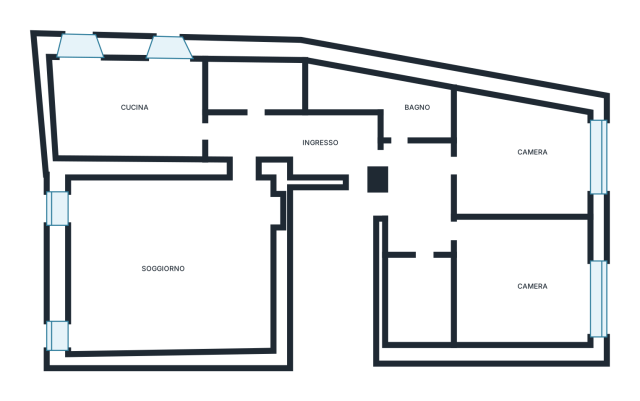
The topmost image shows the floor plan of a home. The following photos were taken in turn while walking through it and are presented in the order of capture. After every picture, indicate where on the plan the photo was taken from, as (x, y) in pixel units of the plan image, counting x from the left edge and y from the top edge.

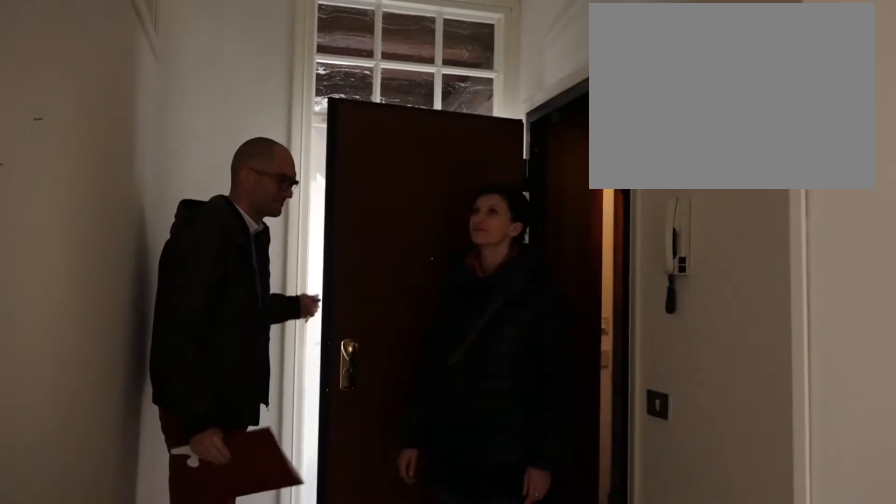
(319, 153)
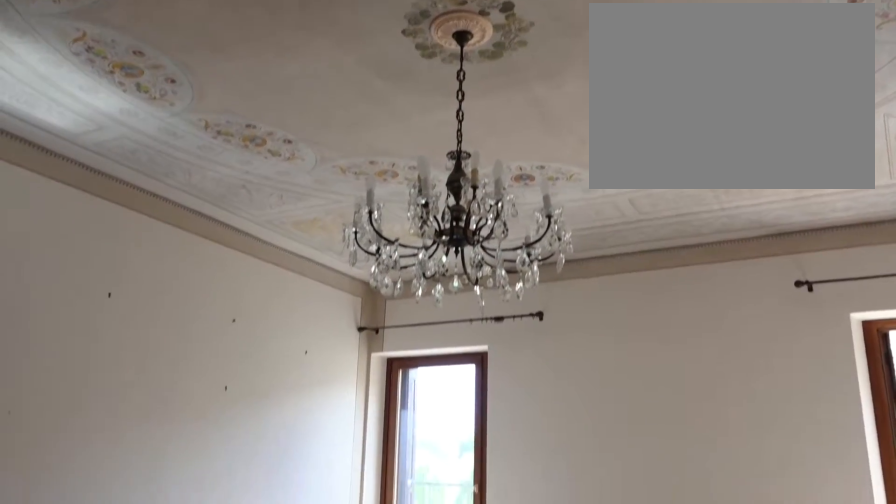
(240, 201)
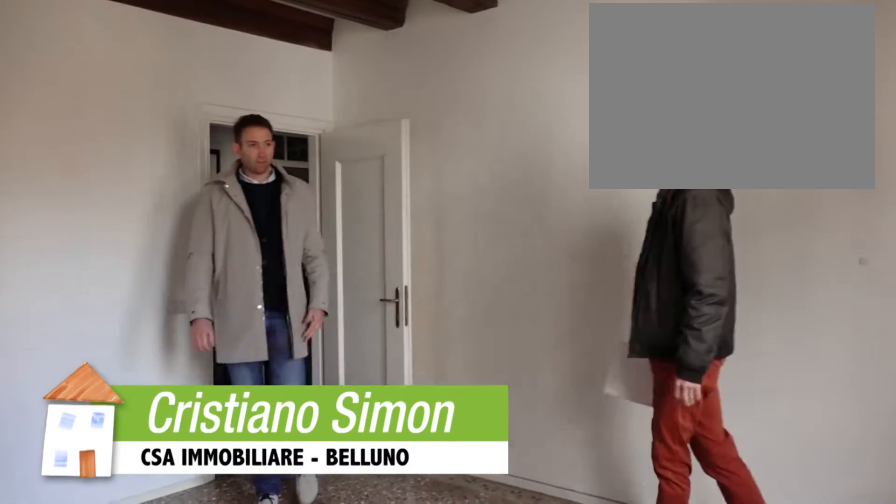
(467, 253)
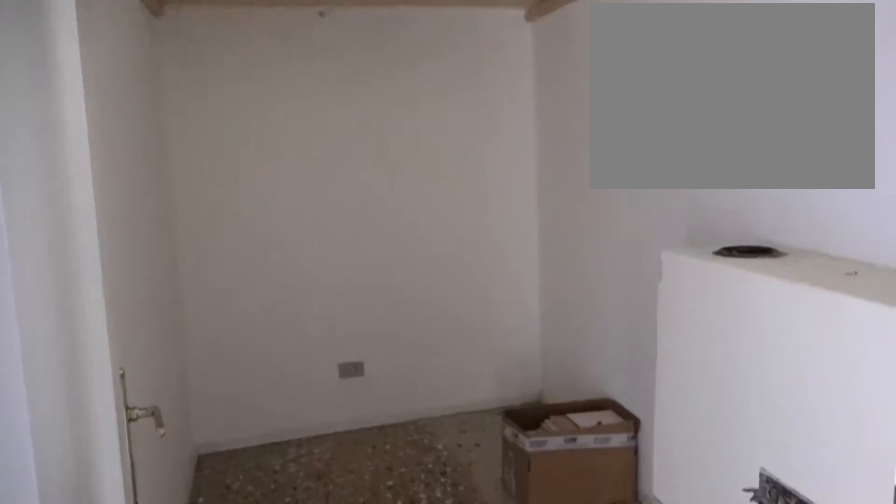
(425, 255)
